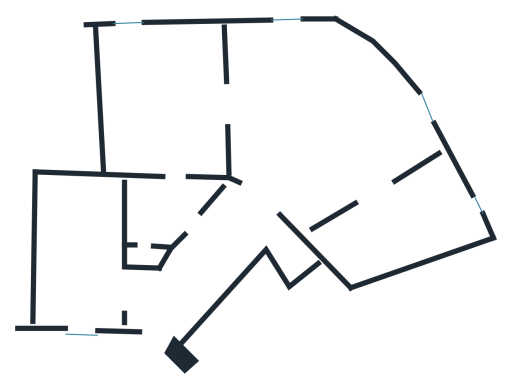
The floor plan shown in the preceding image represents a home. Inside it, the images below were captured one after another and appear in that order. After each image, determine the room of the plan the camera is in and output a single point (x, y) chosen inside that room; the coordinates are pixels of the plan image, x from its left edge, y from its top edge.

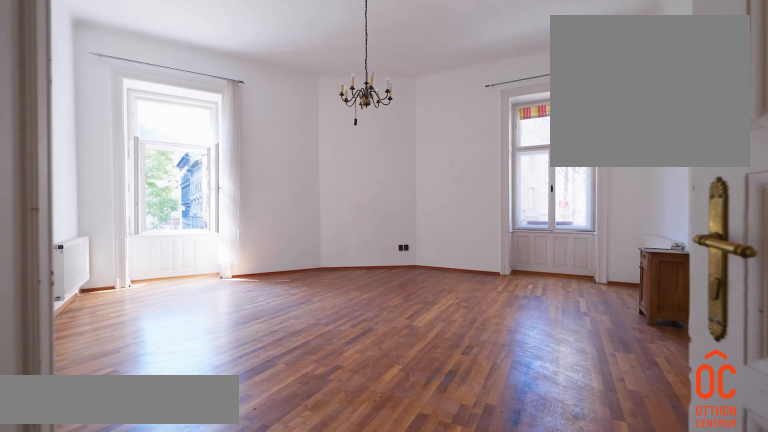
(328, 122)
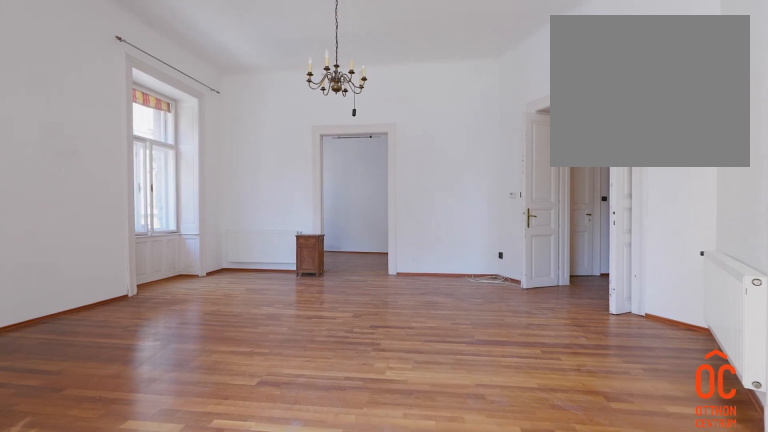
(328, 122)
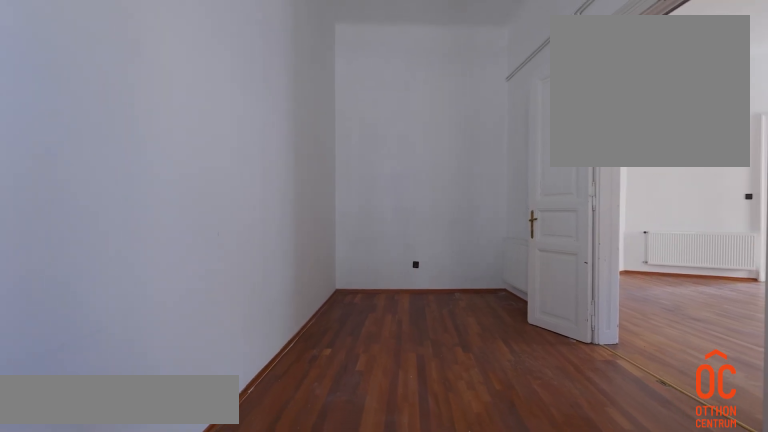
(393, 228)
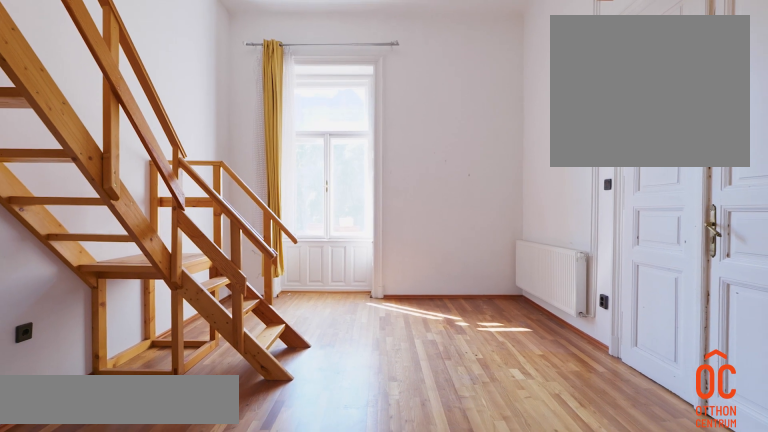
(177, 106)
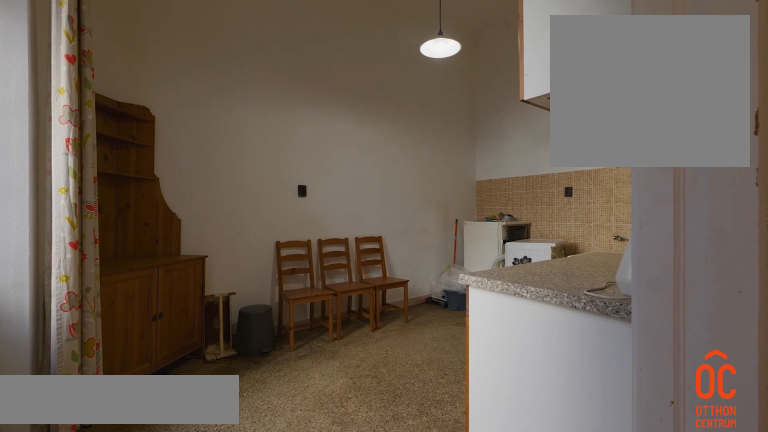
(82, 263)
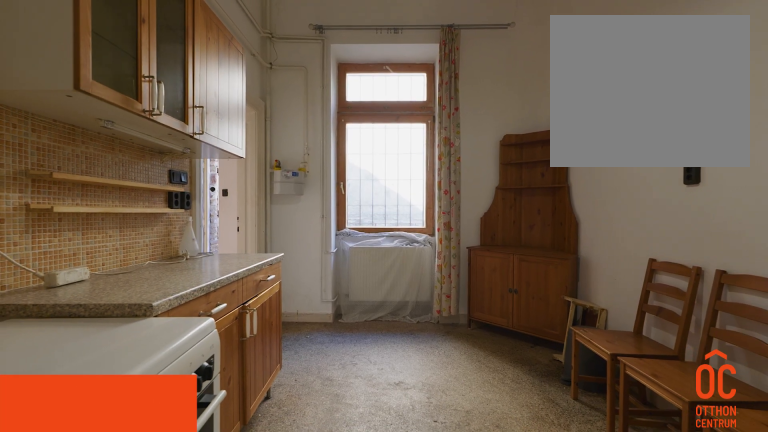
(82, 263)
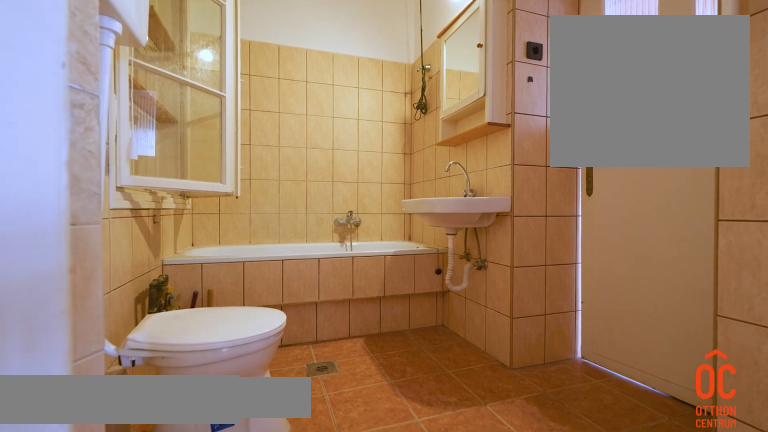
(158, 223)
